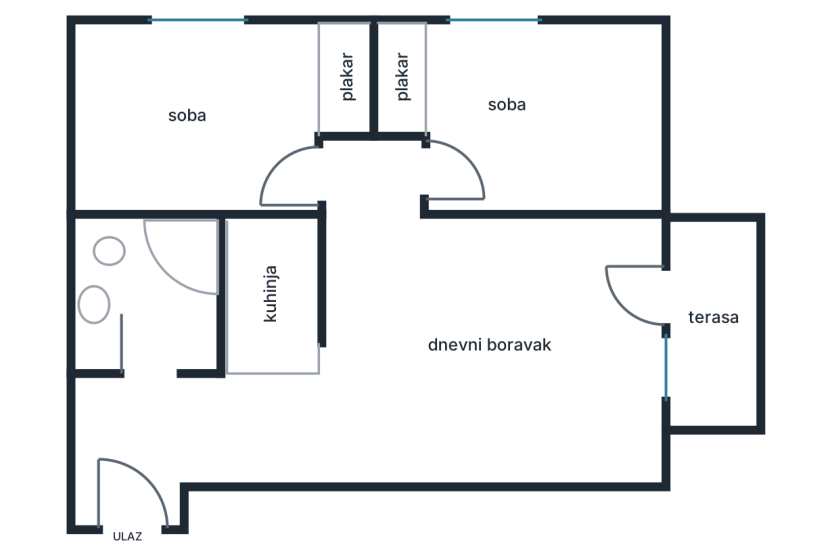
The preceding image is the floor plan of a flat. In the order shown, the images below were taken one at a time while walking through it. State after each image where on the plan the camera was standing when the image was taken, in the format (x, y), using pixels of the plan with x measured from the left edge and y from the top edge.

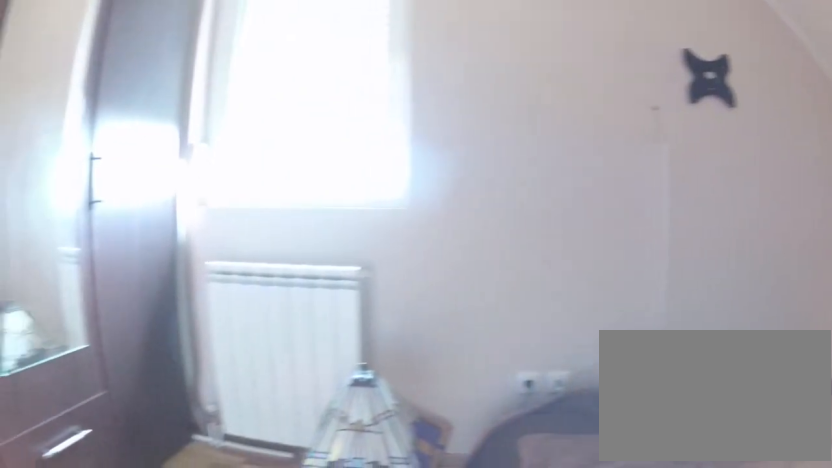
(513, 195)
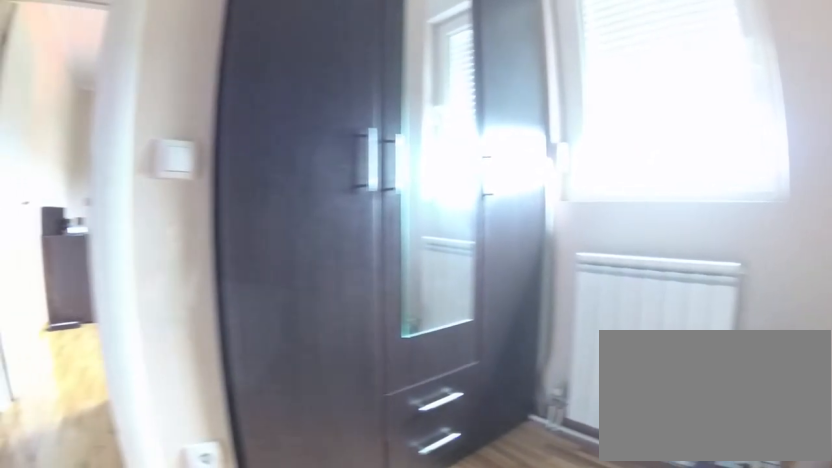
(531, 196)
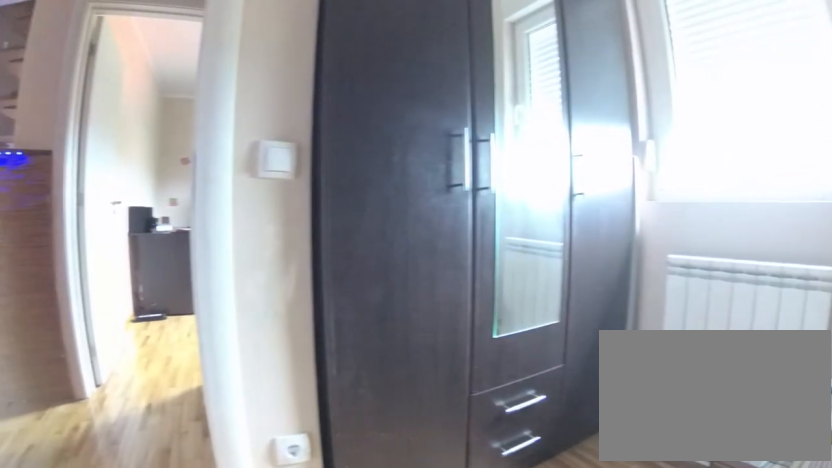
(536, 194)
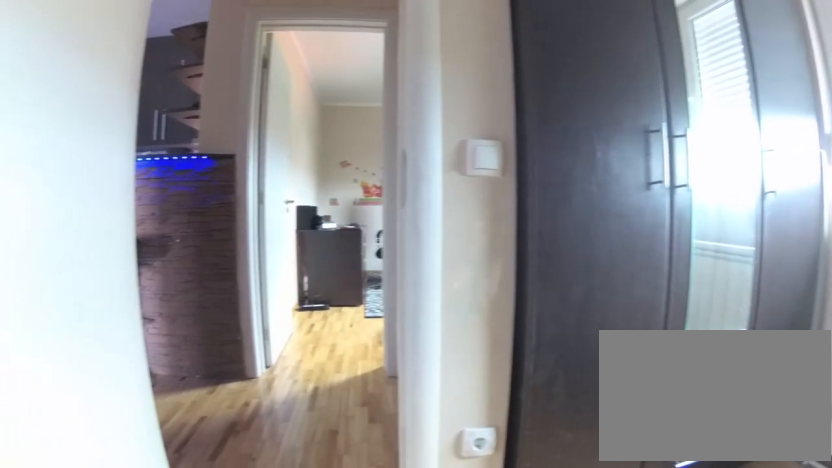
(542, 185)
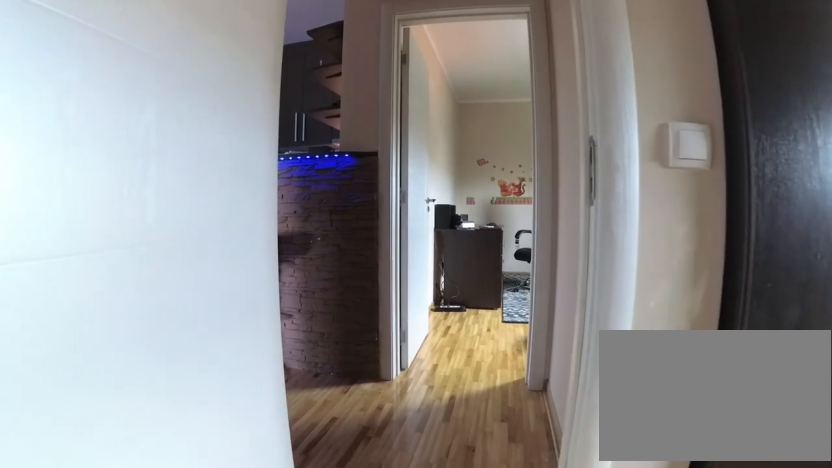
(540, 172)
